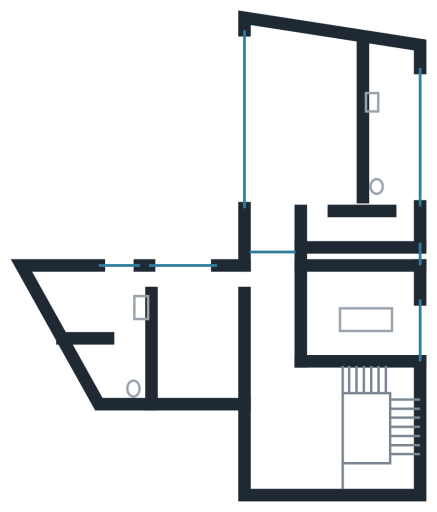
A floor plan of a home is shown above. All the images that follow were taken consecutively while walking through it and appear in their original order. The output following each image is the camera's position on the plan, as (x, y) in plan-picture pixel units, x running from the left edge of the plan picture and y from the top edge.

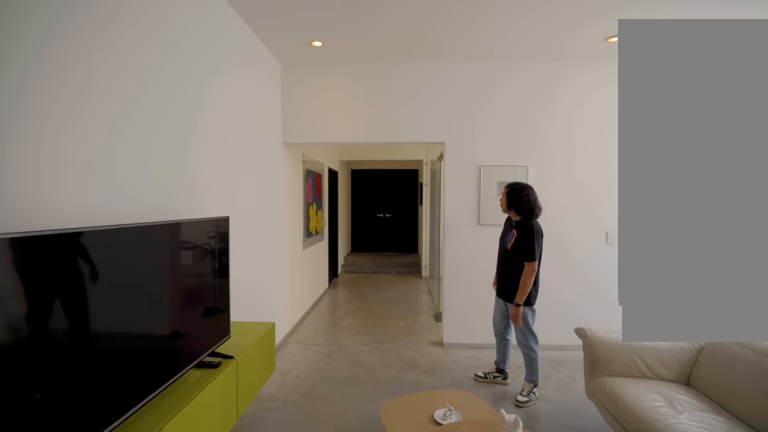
(283, 432)
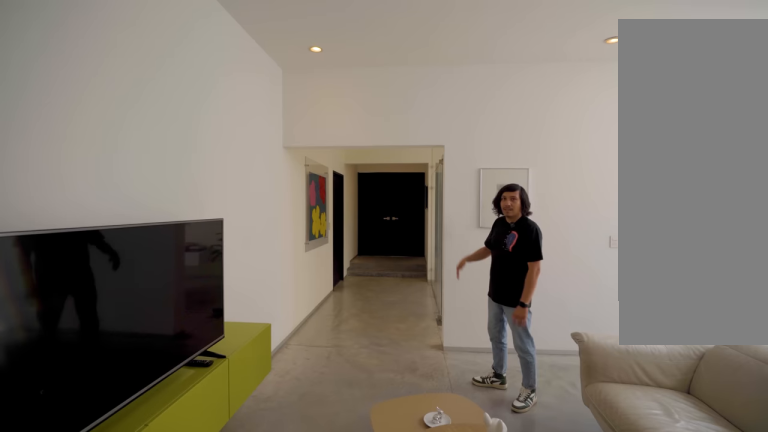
(284, 433)
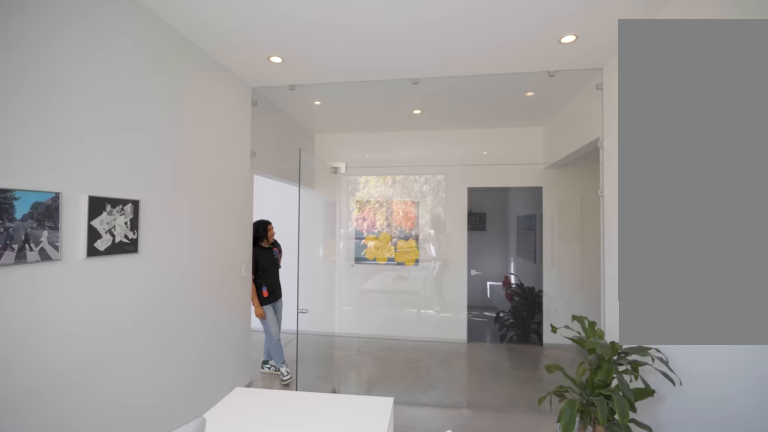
(395, 294)
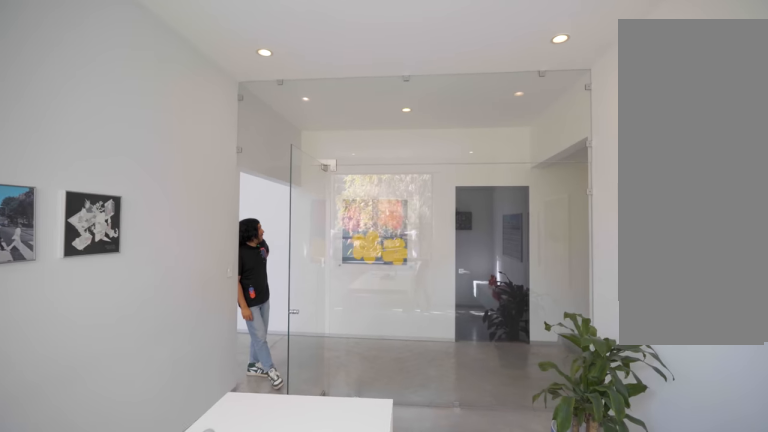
(396, 292)
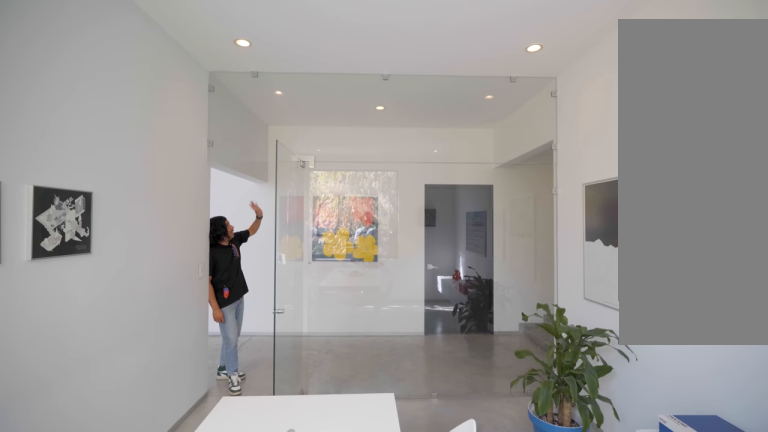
(399, 302)
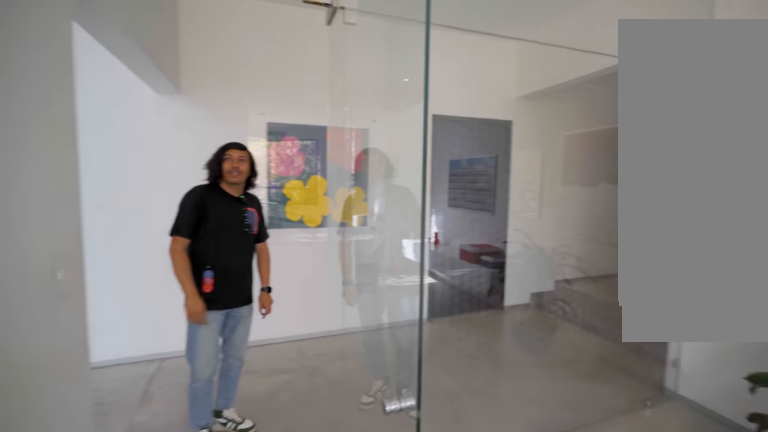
(400, 302)
